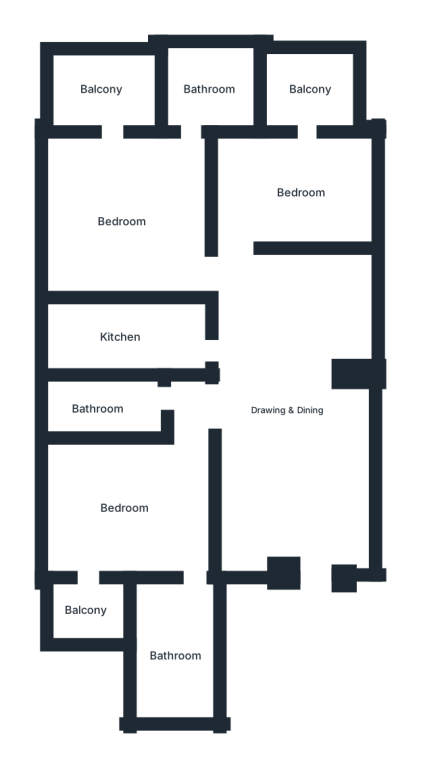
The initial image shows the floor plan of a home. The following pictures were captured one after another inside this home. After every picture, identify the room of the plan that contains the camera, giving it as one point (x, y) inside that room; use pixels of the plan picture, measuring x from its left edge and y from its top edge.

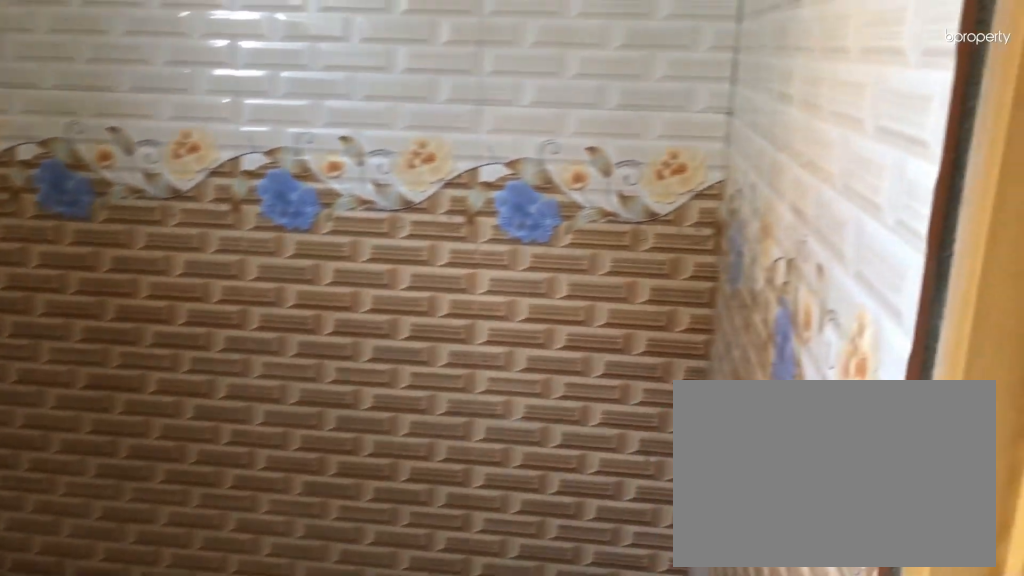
(211, 88)
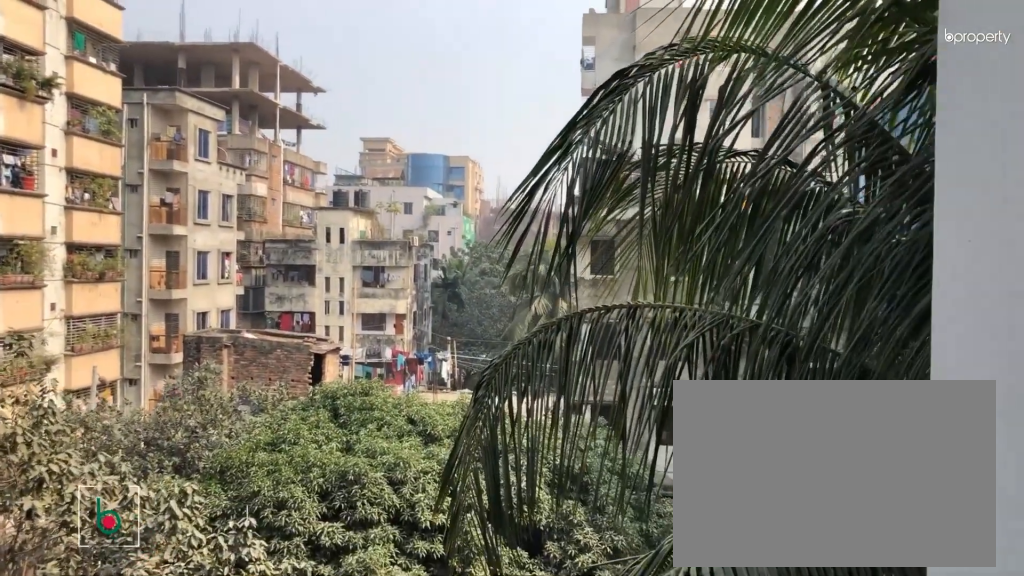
(102, 91)
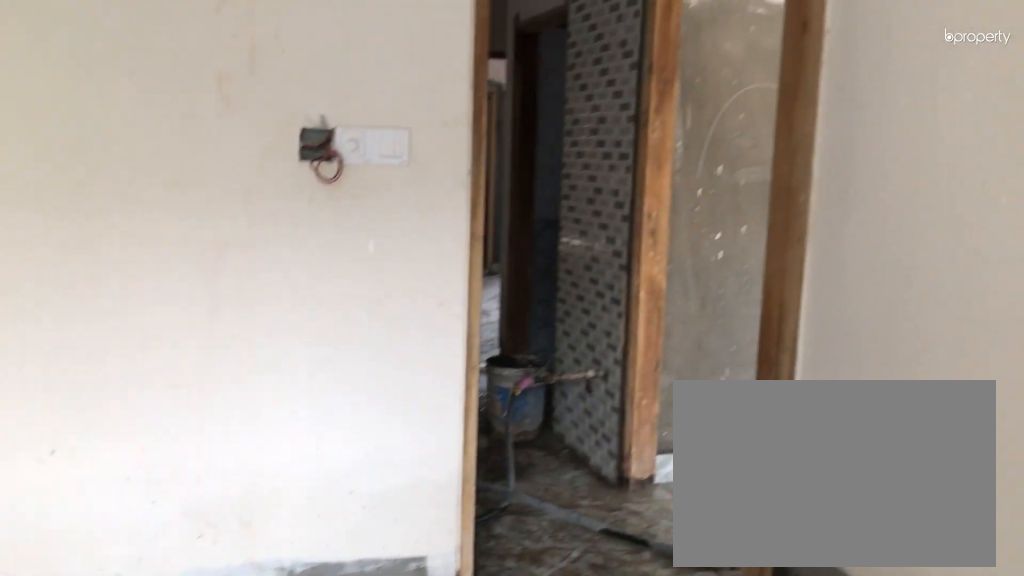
(299, 192)
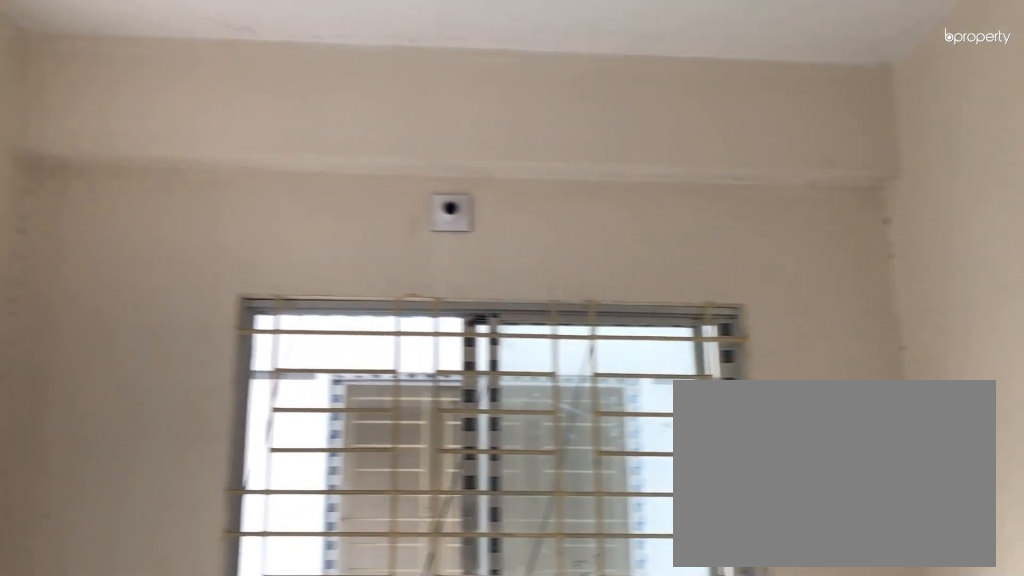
(299, 192)
